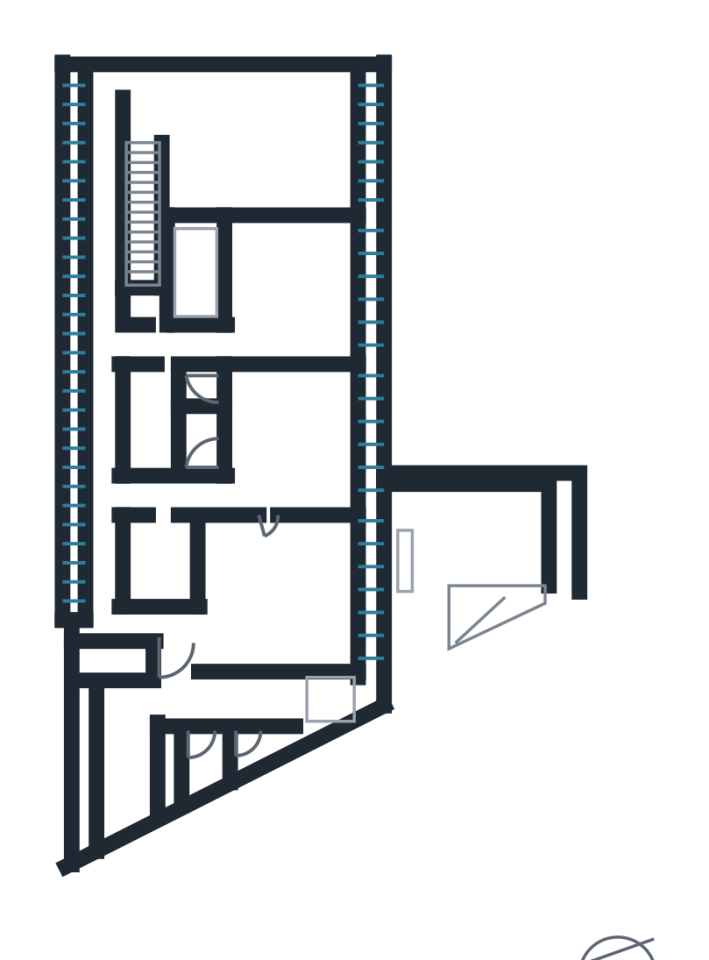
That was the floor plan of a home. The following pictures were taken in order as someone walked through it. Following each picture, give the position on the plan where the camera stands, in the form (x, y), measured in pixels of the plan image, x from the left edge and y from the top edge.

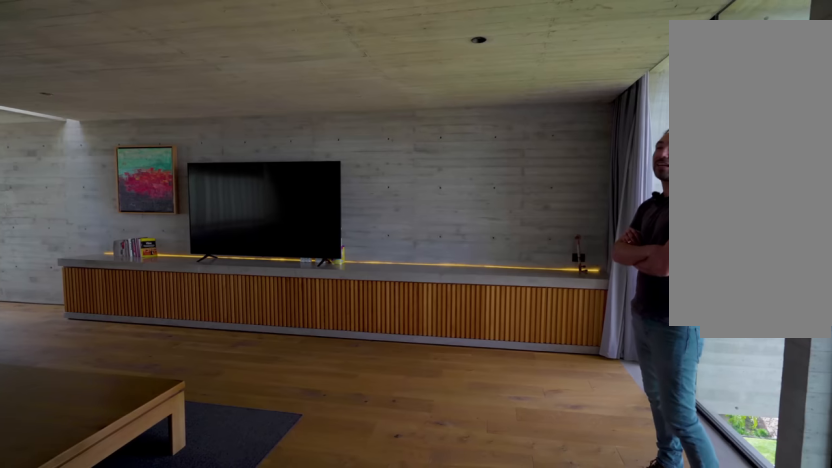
(333, 174)
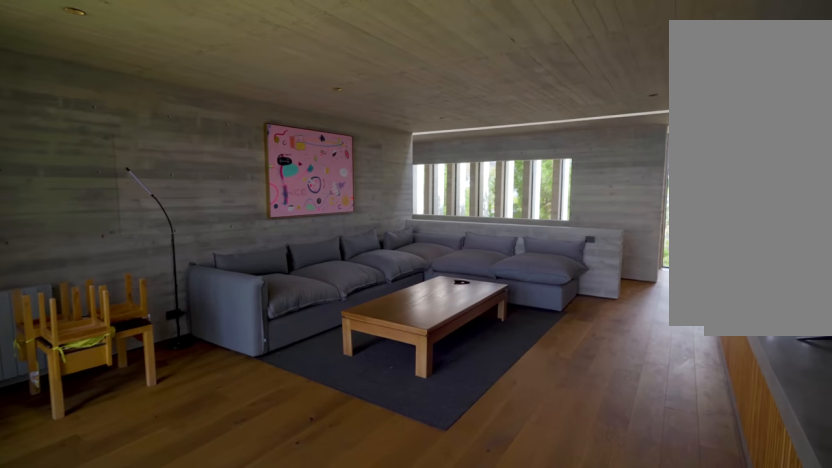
(329, 166)
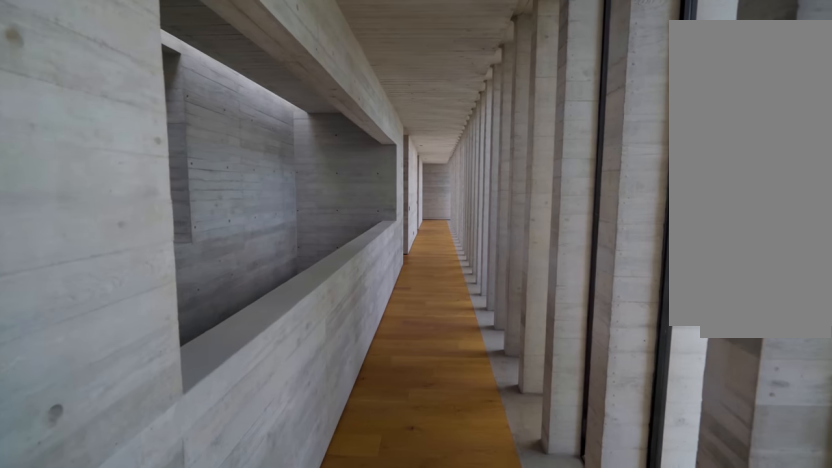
(102, 108)
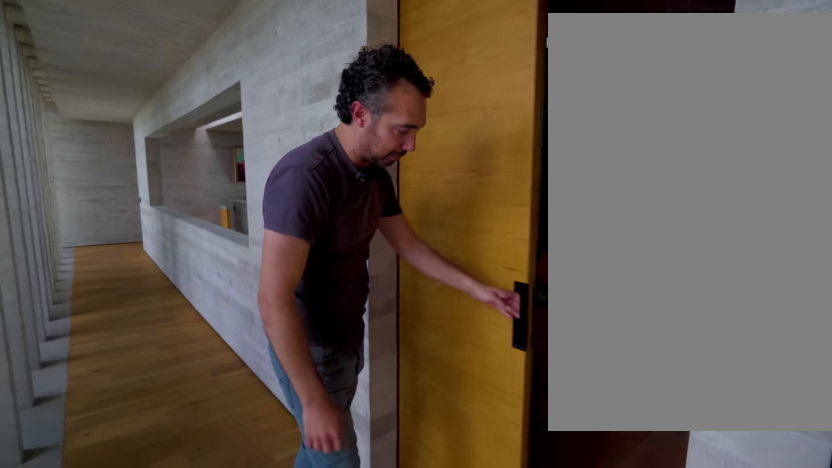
(96, 331)
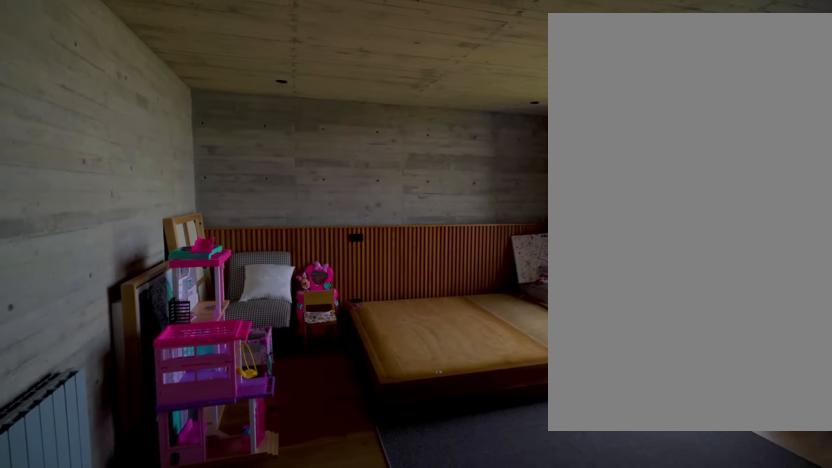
(250, 338)
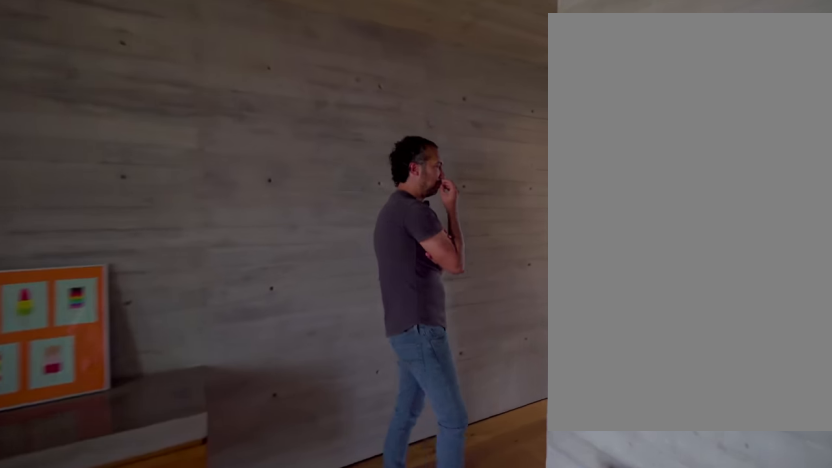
(256, 290)
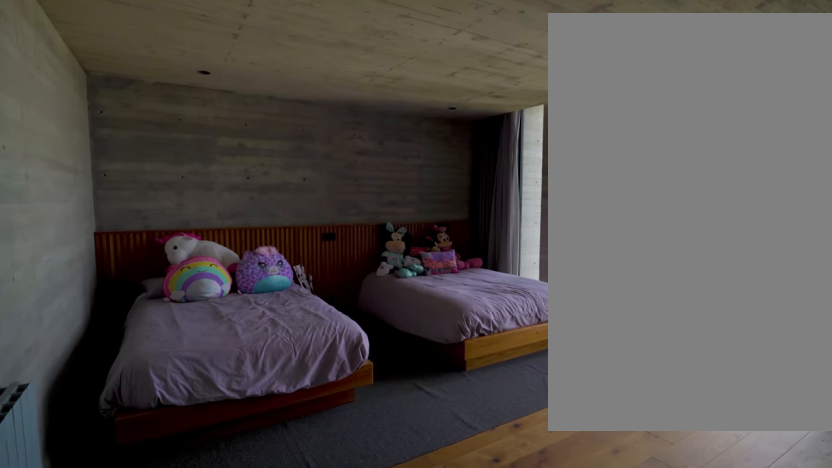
(247, 495)
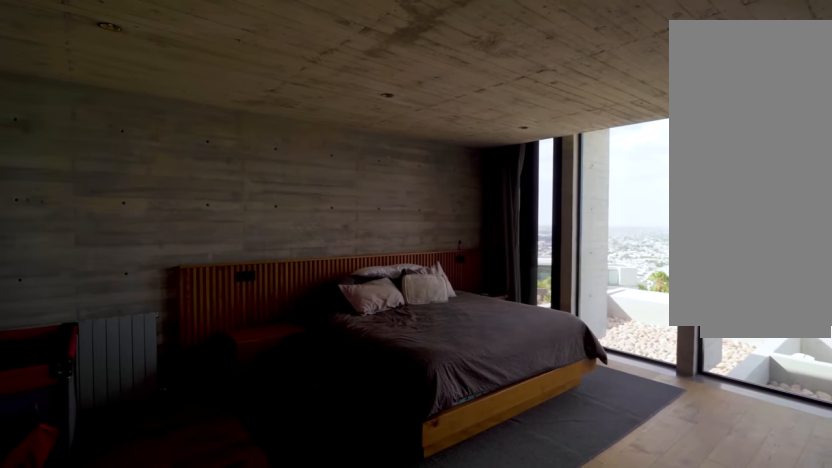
(208, 627)
